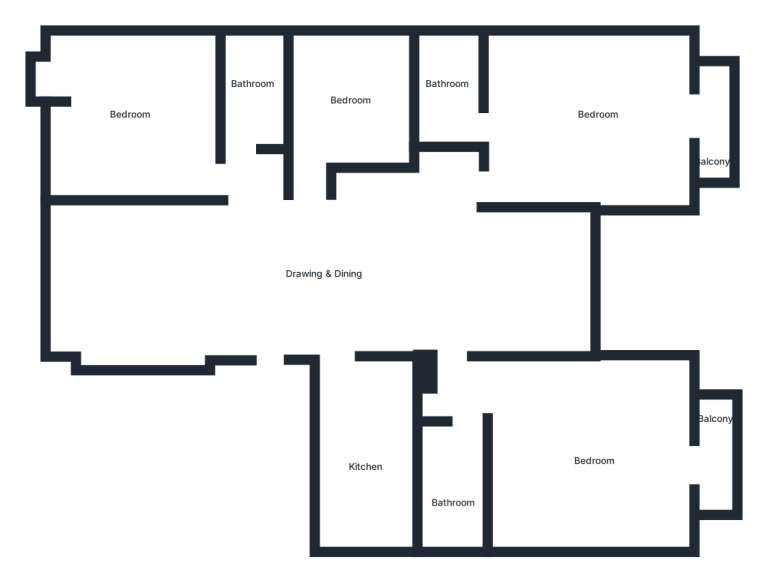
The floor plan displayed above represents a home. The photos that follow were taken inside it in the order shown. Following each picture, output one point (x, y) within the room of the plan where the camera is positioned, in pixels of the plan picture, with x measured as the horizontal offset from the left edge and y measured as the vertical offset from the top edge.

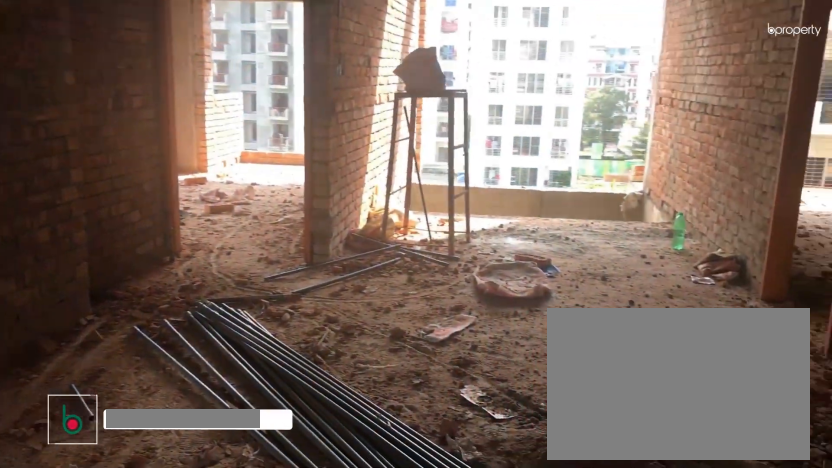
(545, 251)
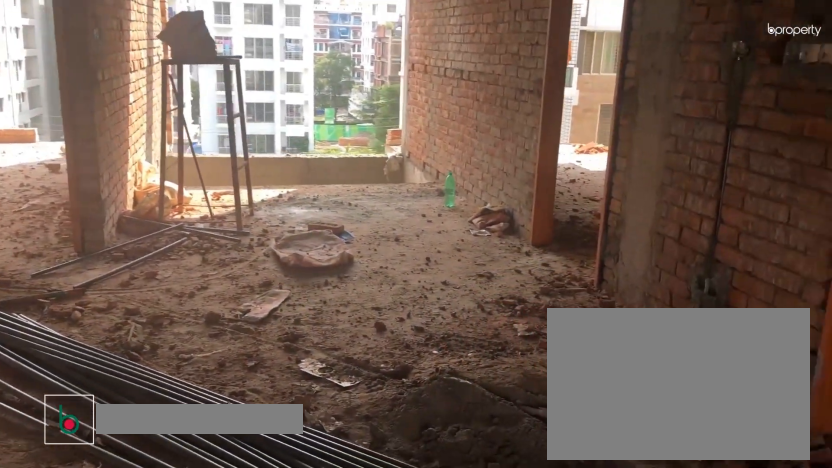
(545, 251)
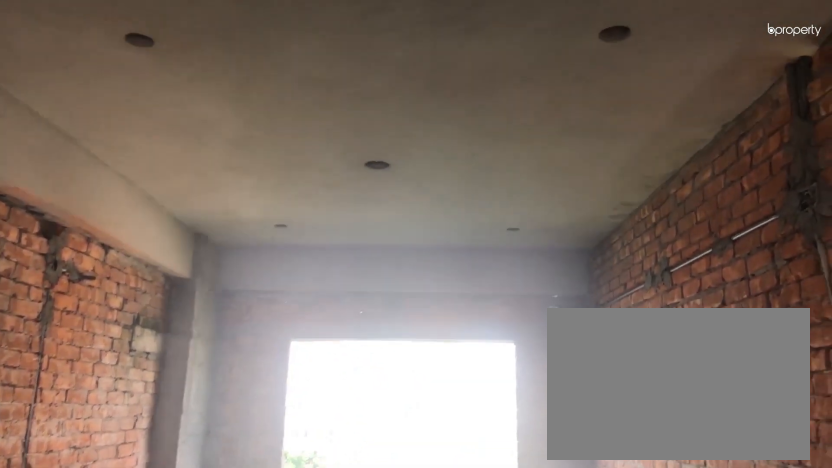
(122, 280)
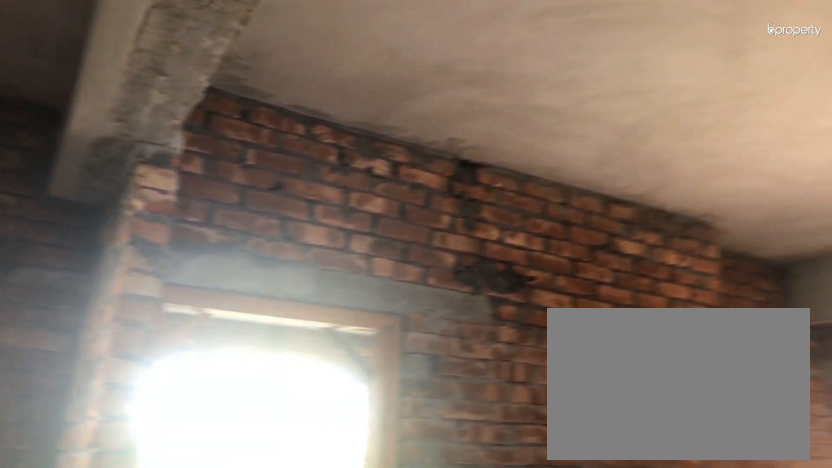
(384, 267)
